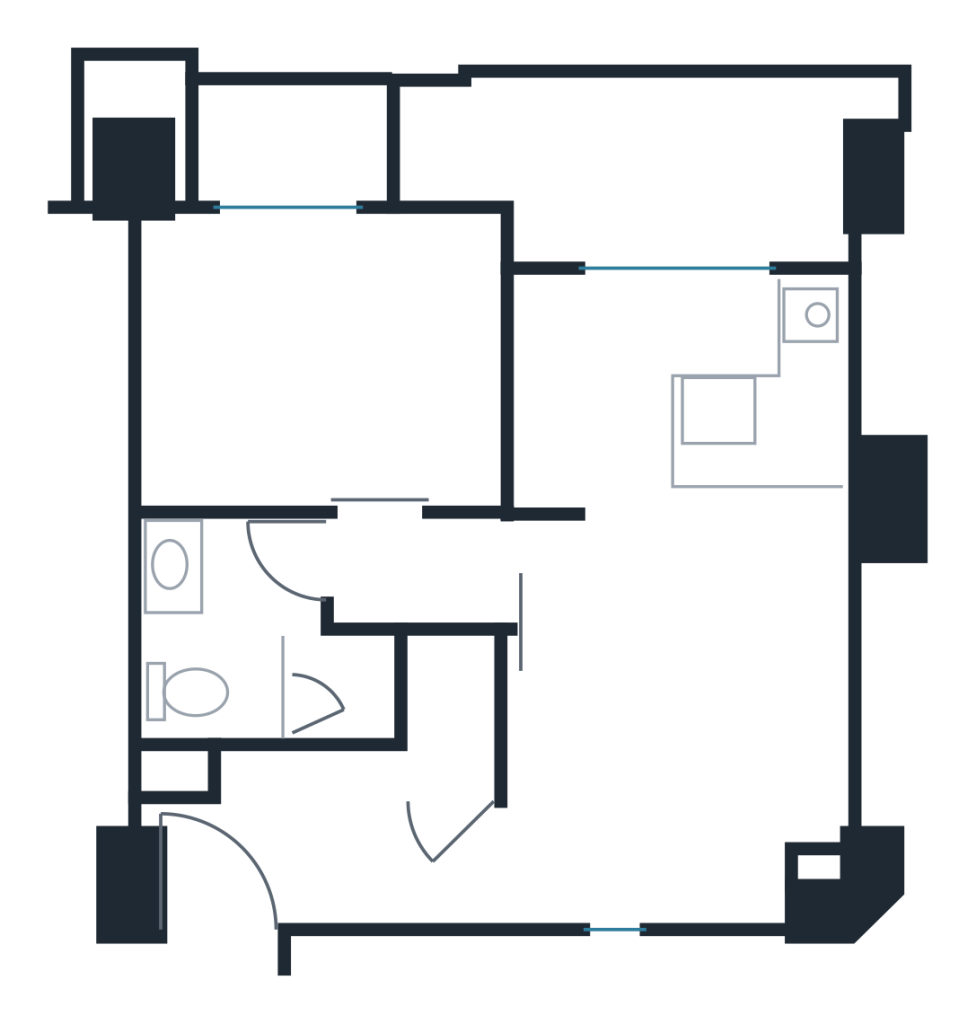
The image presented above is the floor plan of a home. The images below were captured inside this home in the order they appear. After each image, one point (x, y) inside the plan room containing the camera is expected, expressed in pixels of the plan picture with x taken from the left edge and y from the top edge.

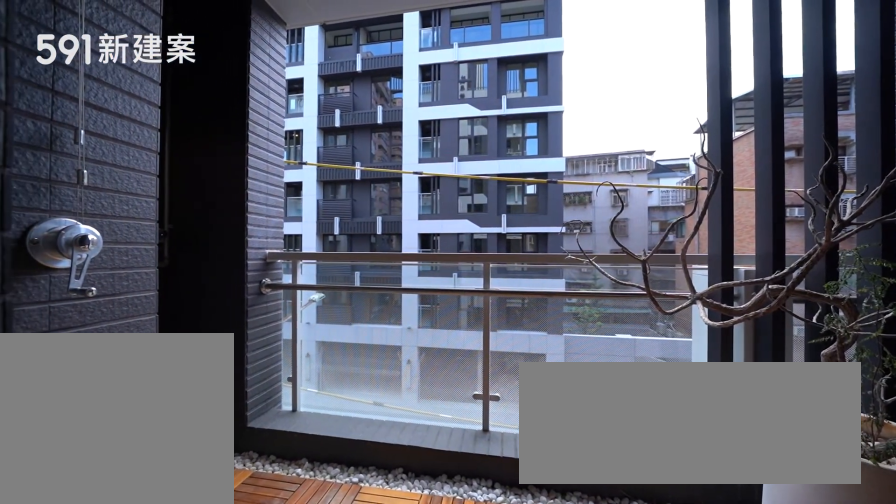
(638, 163)
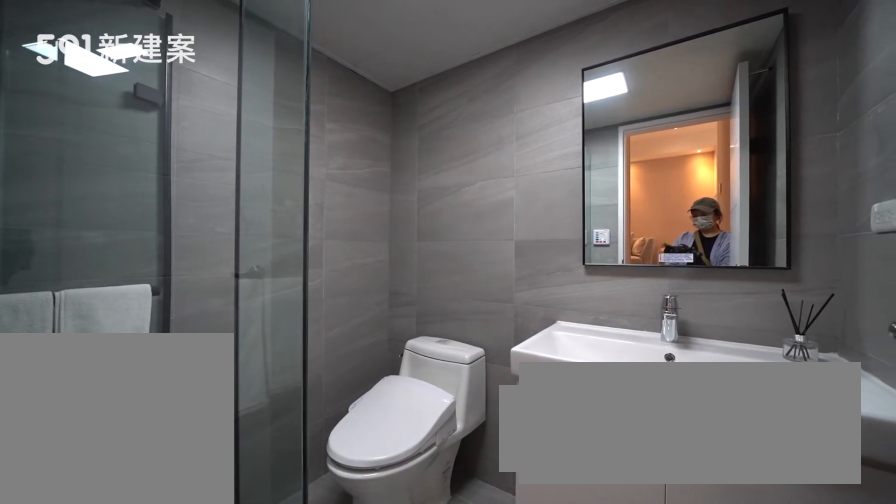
(253, 645)
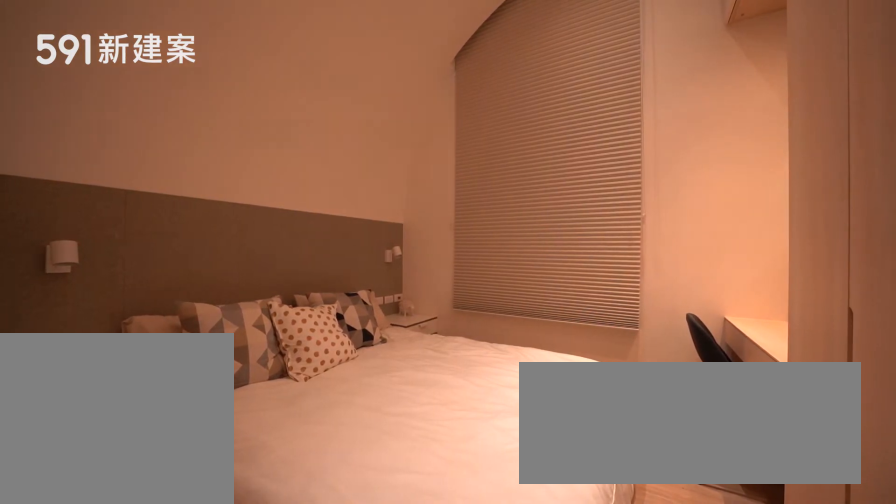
(320, 359)
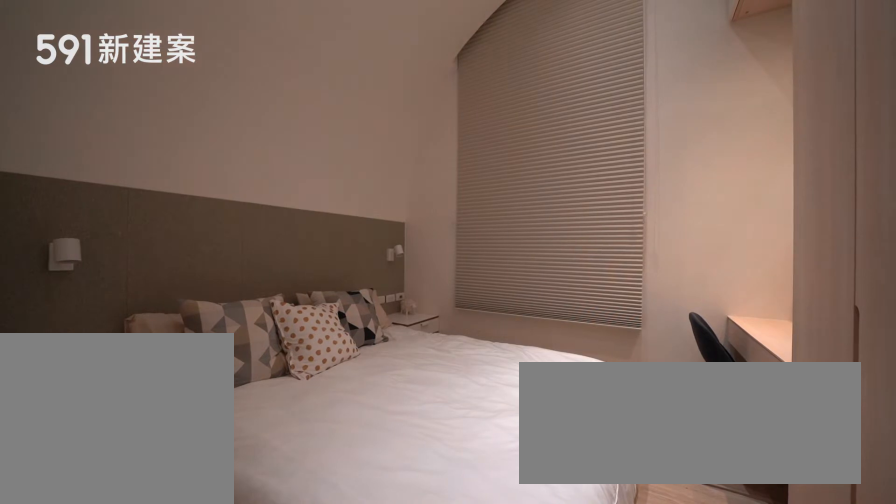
(320, 359)
